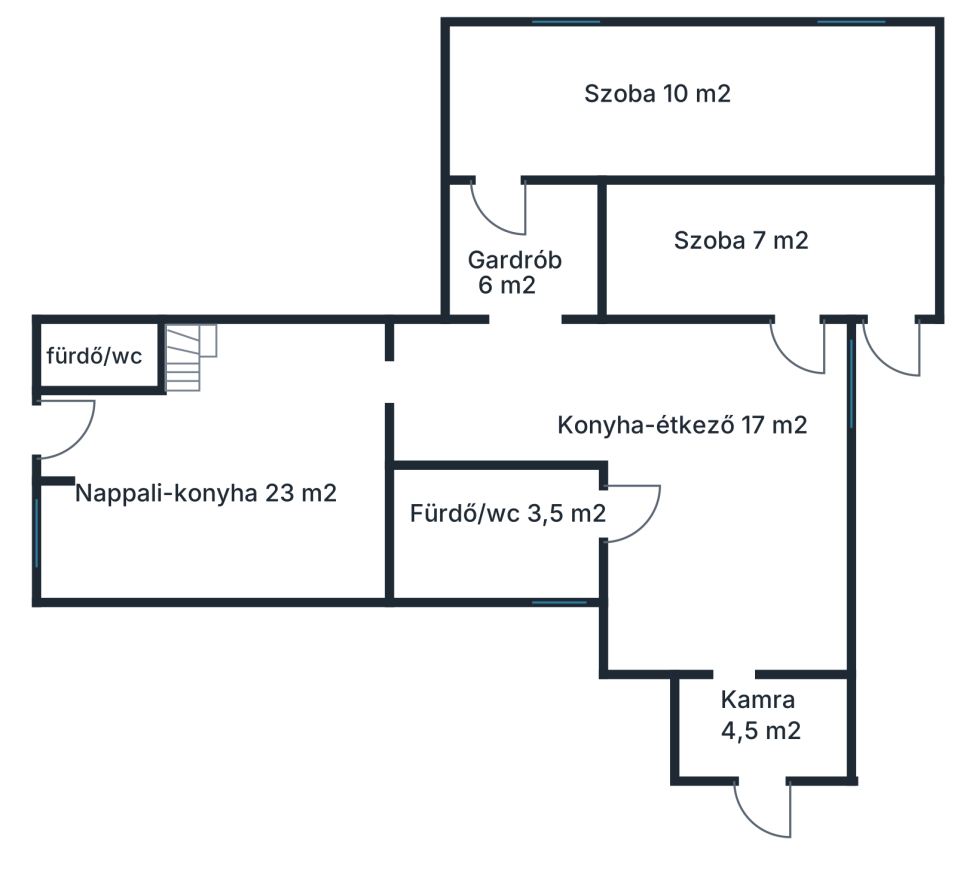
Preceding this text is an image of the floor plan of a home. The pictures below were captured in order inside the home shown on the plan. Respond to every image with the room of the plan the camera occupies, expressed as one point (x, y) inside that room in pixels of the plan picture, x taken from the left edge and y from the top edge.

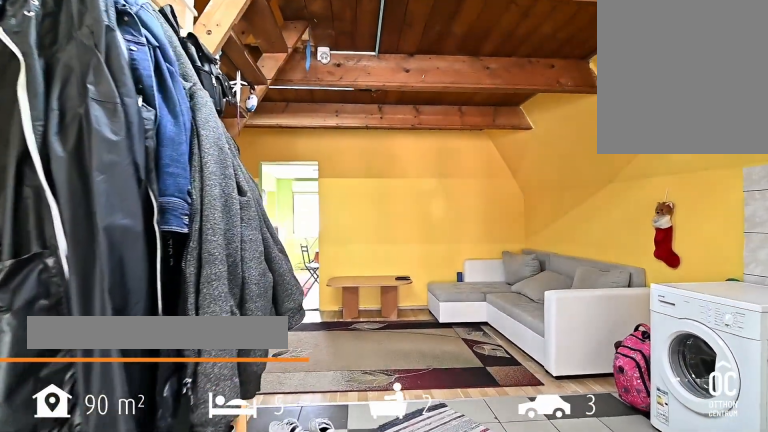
(216, 478)
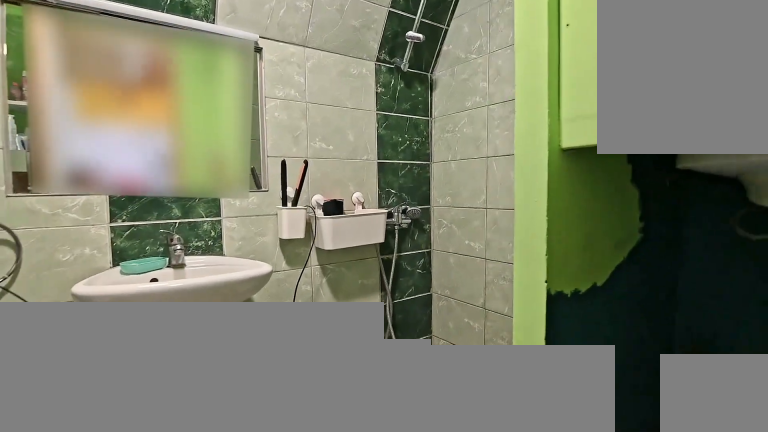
(91, 360)
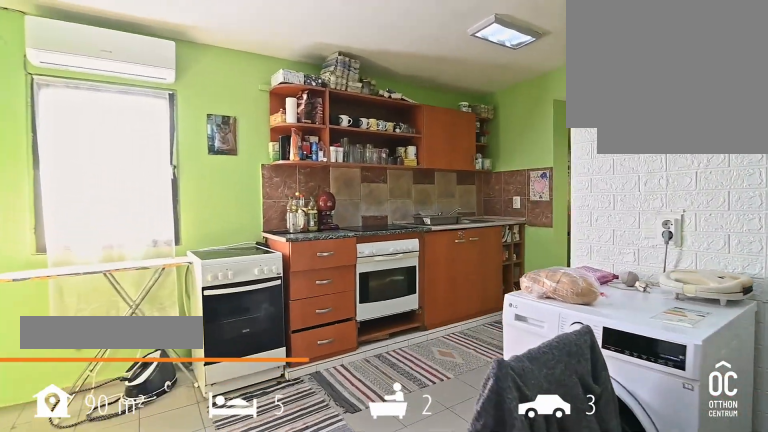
(726, 495)
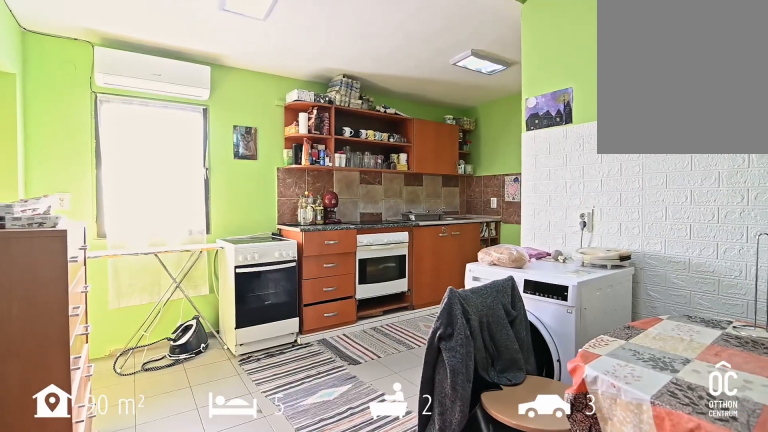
(726, 495)
